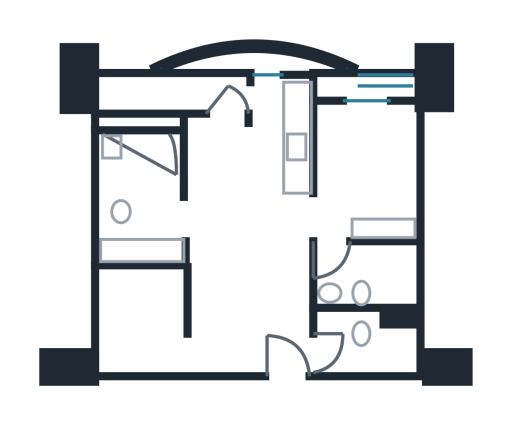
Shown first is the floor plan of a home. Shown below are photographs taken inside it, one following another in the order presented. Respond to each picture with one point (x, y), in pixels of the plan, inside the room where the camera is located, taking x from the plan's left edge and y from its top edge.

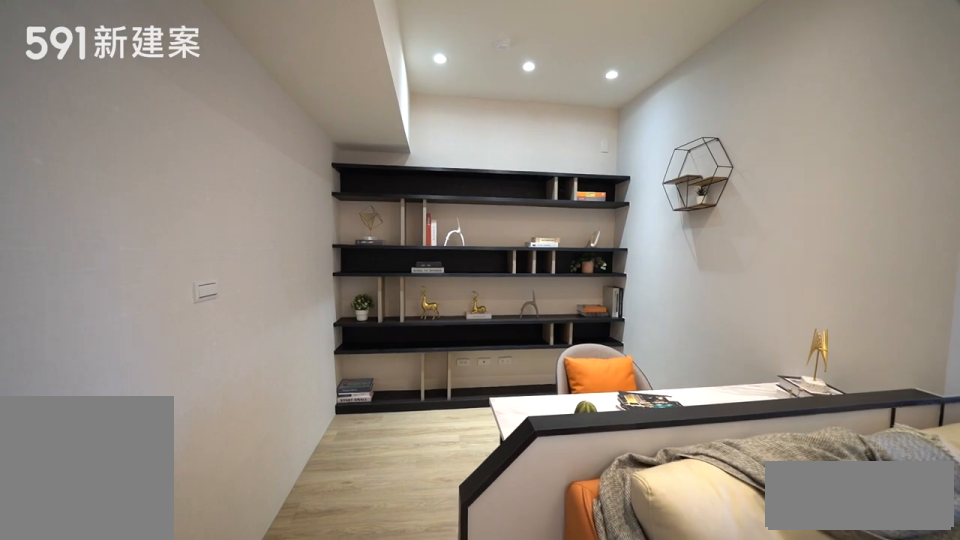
(138, 322)
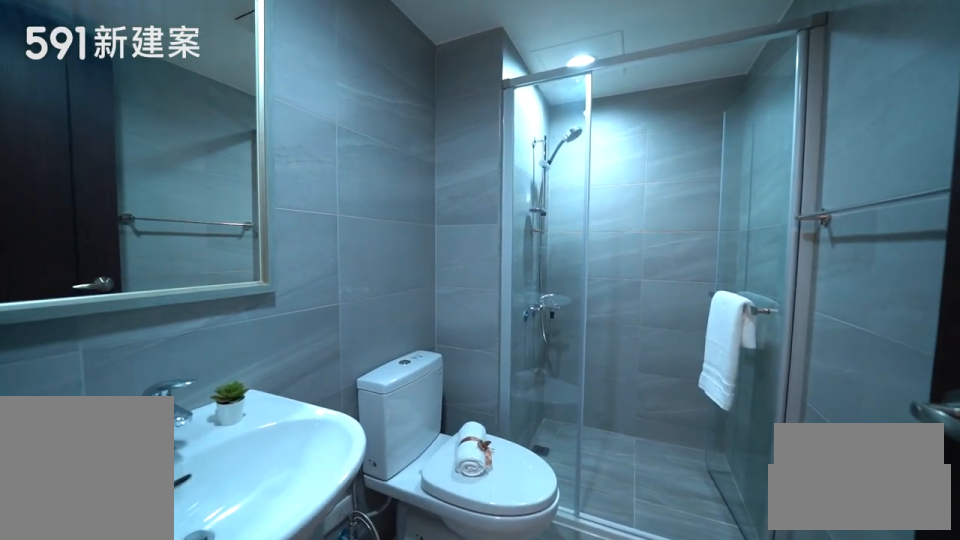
(379, 347)
